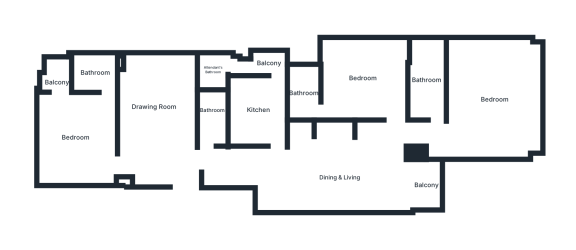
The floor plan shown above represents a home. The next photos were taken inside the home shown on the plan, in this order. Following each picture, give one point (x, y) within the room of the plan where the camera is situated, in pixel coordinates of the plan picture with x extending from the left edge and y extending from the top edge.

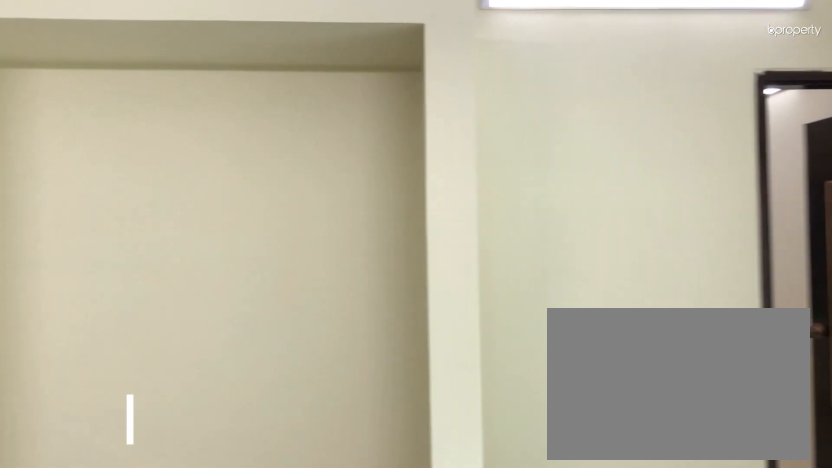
(339, 174)
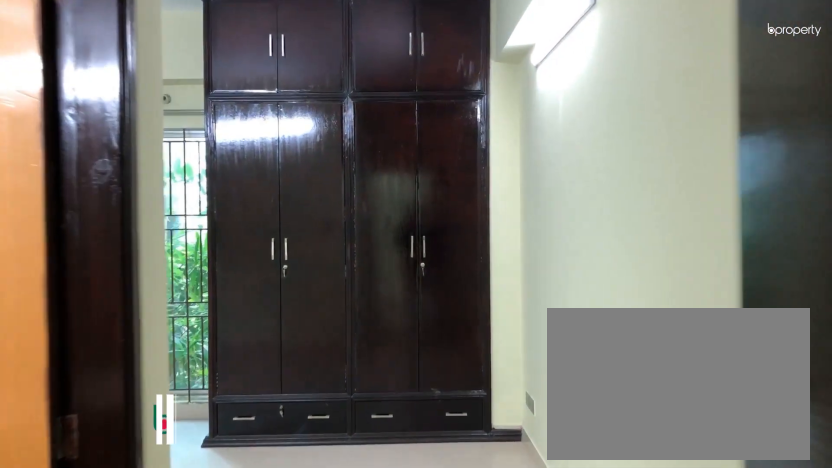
(477, 139)
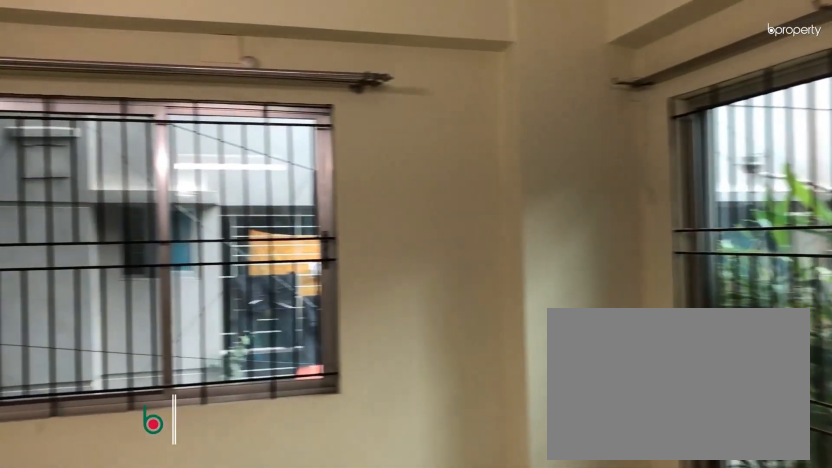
(493, 92)
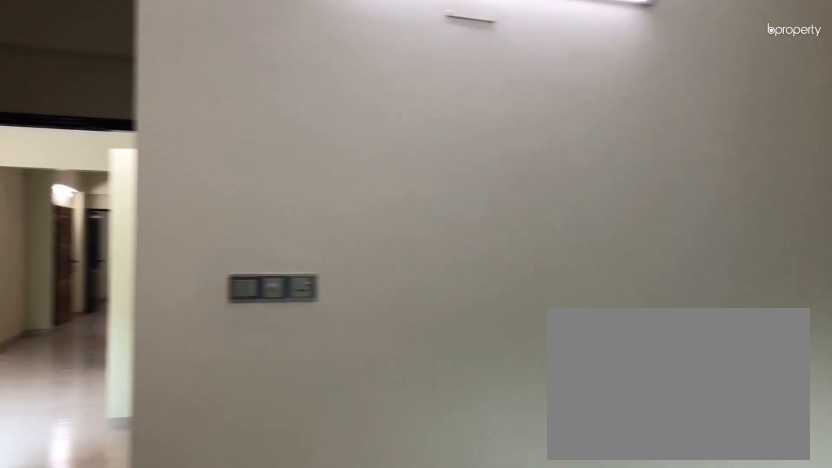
(493, 92)
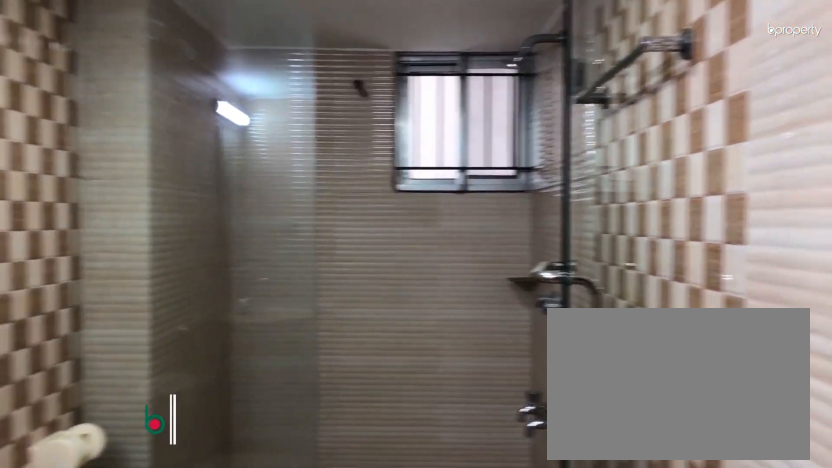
(428, 79)
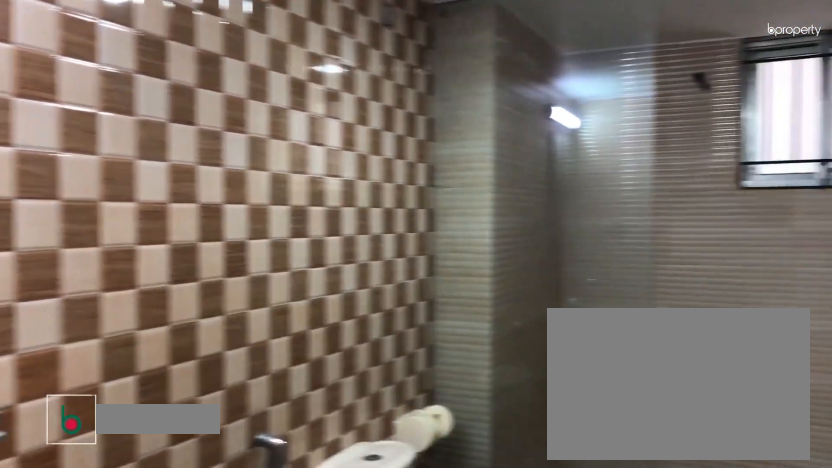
(428, 79)
